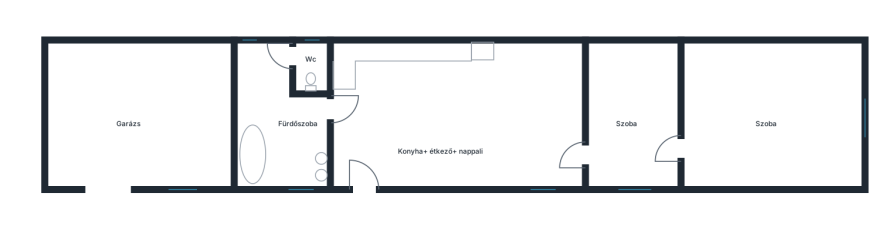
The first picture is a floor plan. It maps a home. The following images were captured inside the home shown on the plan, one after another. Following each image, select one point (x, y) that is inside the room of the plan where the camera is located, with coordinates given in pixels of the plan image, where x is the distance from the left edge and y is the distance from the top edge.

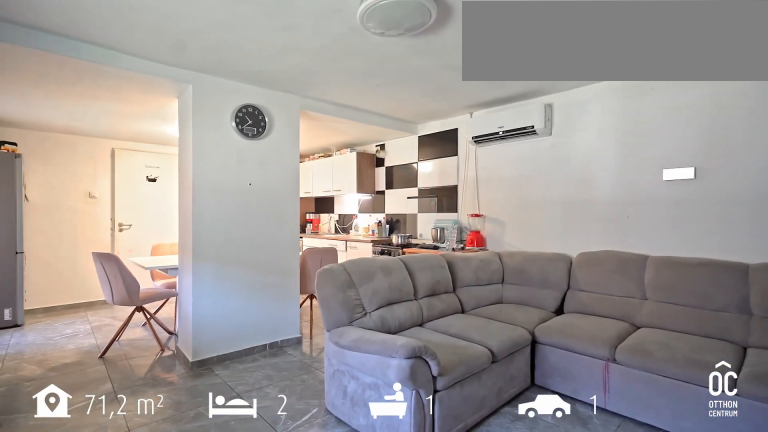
(455, 118)
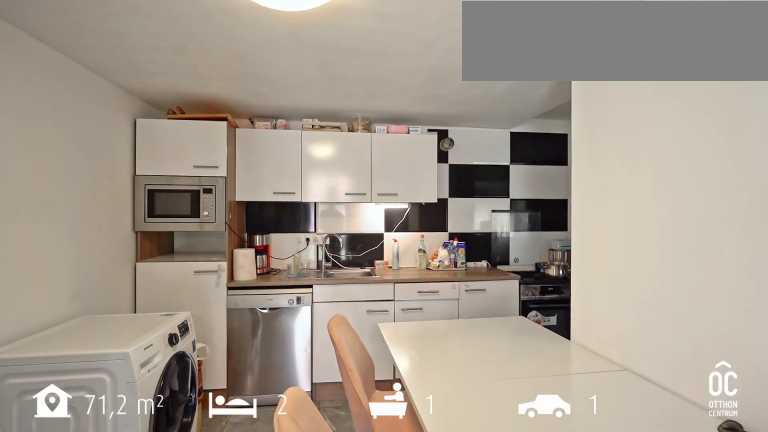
(455, 118)
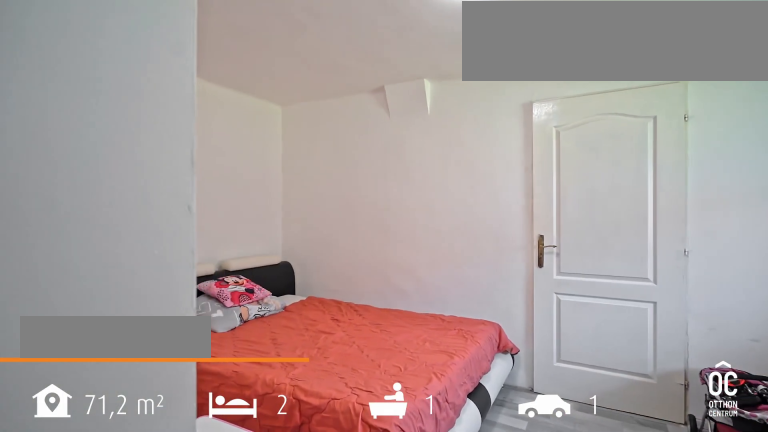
(631, 116)
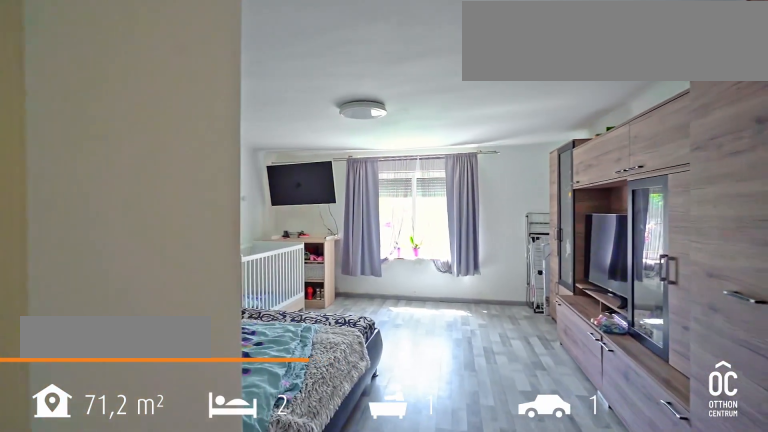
(769, 113)
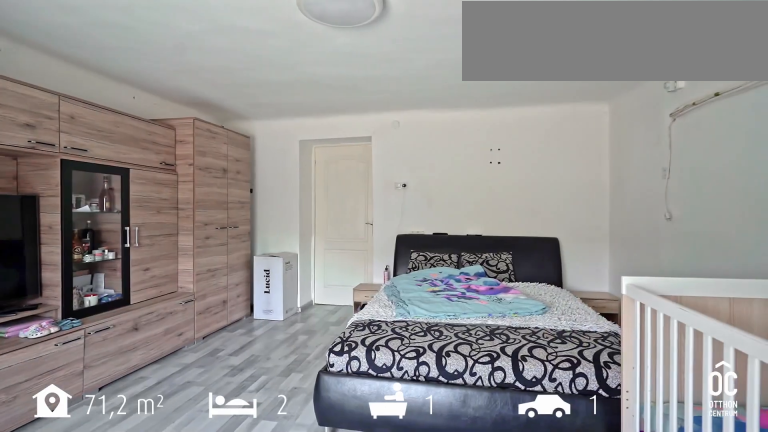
(769, 113)
